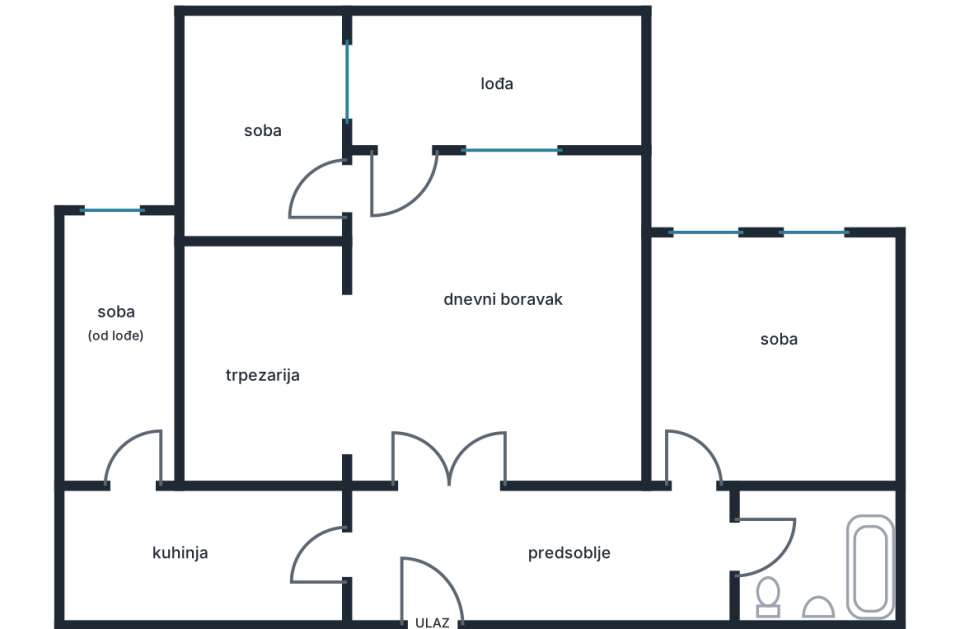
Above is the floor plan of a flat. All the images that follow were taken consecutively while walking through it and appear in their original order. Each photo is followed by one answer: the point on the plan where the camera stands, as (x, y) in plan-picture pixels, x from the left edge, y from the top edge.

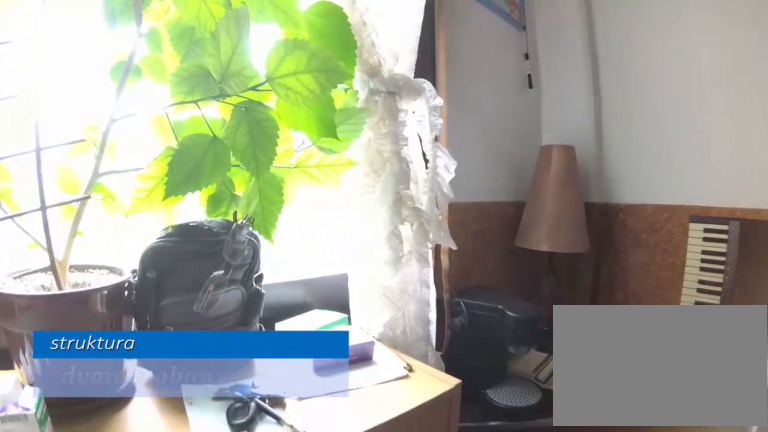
(755, 304)
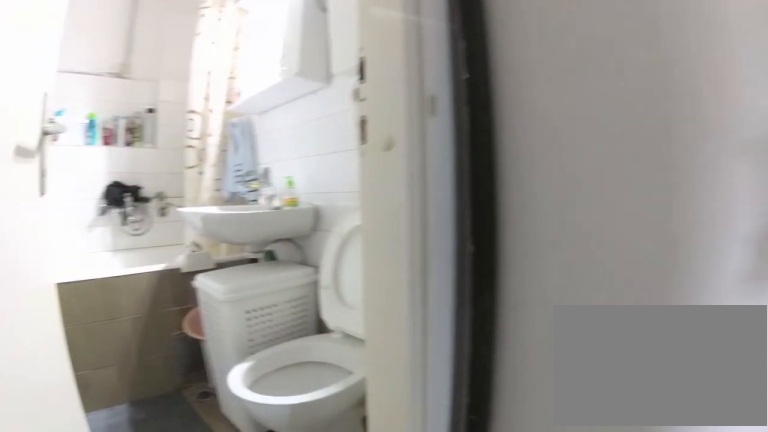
(686, 525)
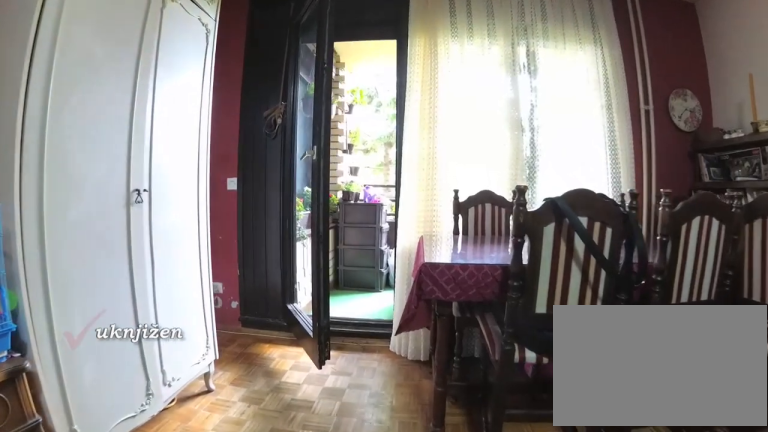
(423, 350)
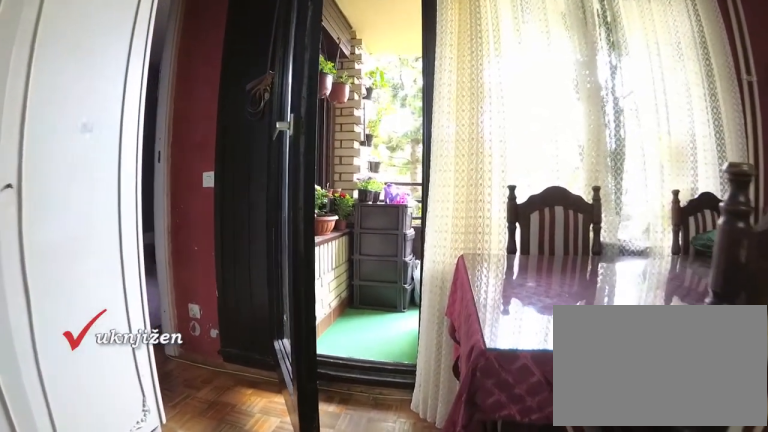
(423, 320)
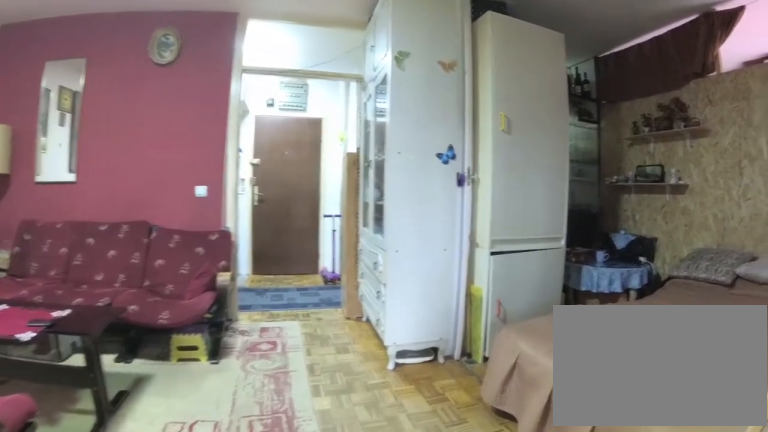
(403, 262)
